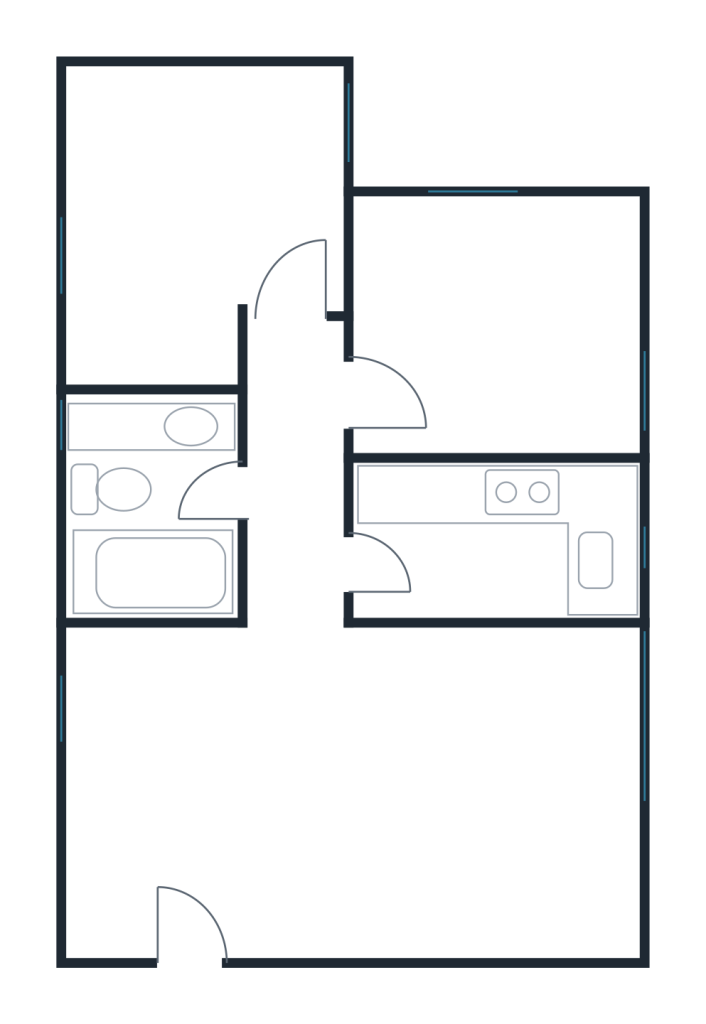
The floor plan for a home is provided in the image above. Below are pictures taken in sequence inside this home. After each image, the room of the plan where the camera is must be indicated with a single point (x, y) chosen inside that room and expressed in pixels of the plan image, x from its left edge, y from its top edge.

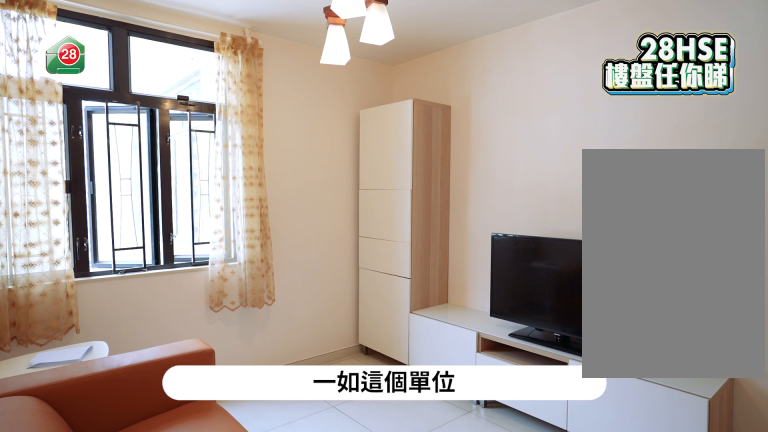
(311, 789)
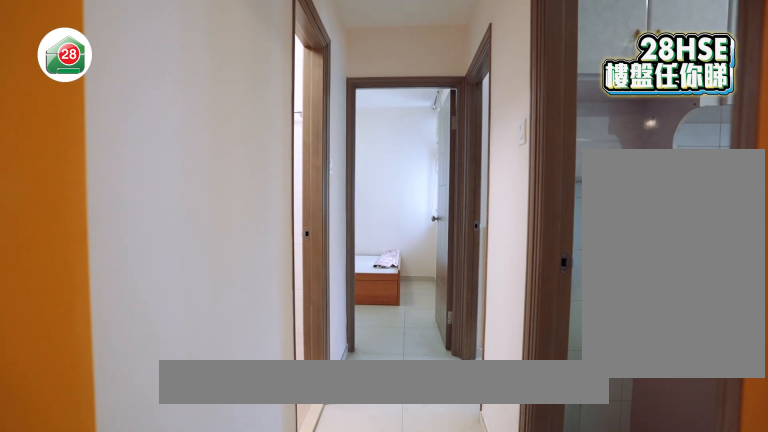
(311, 789)
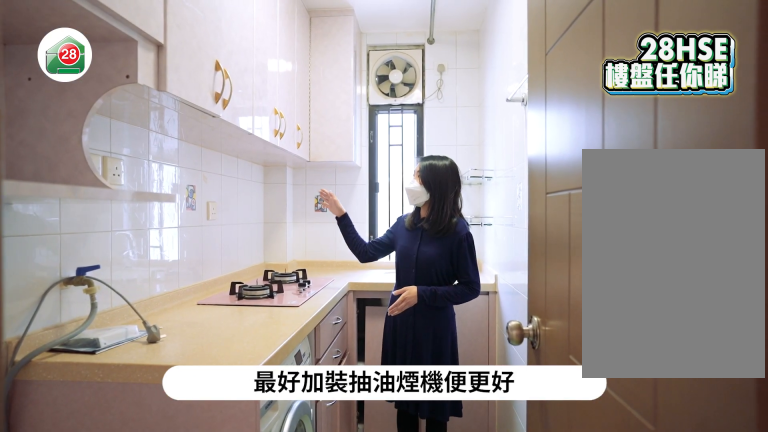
(443, 540)
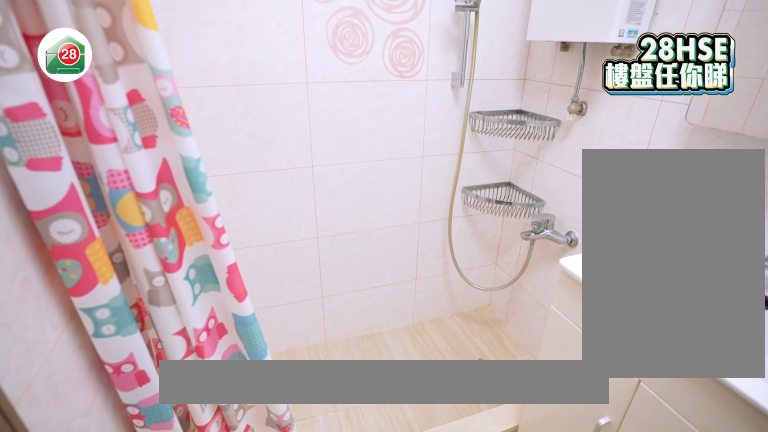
(177, 514)
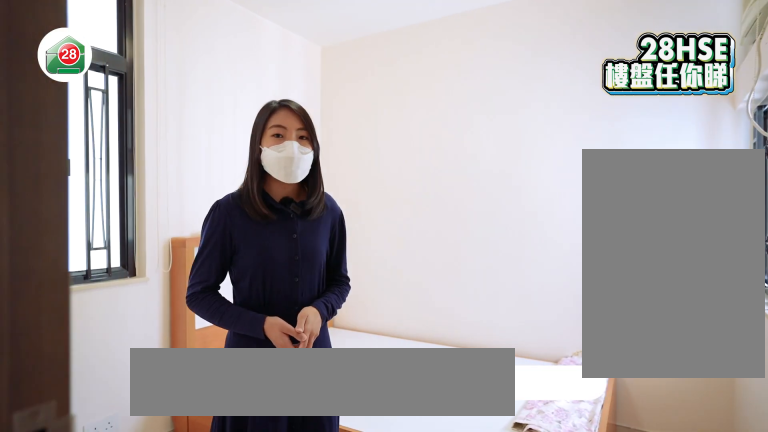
(177, 199)
